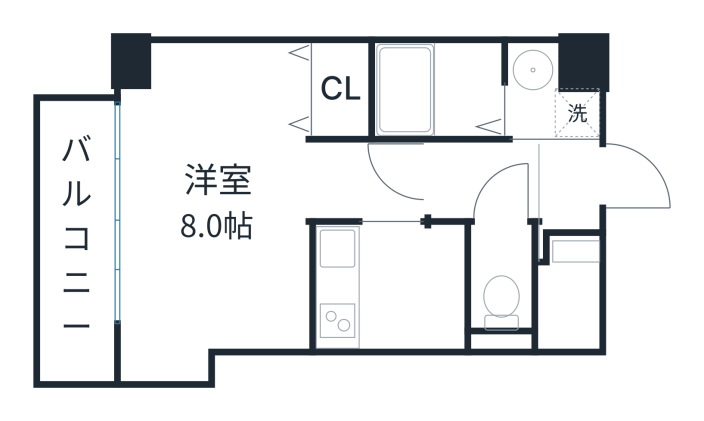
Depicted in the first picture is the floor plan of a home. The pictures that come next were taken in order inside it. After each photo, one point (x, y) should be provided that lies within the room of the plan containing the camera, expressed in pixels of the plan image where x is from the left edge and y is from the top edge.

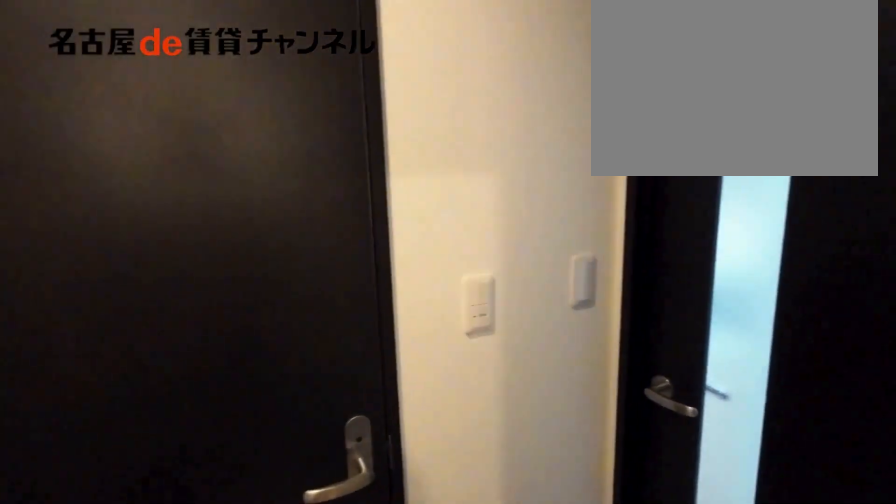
(484, 181)
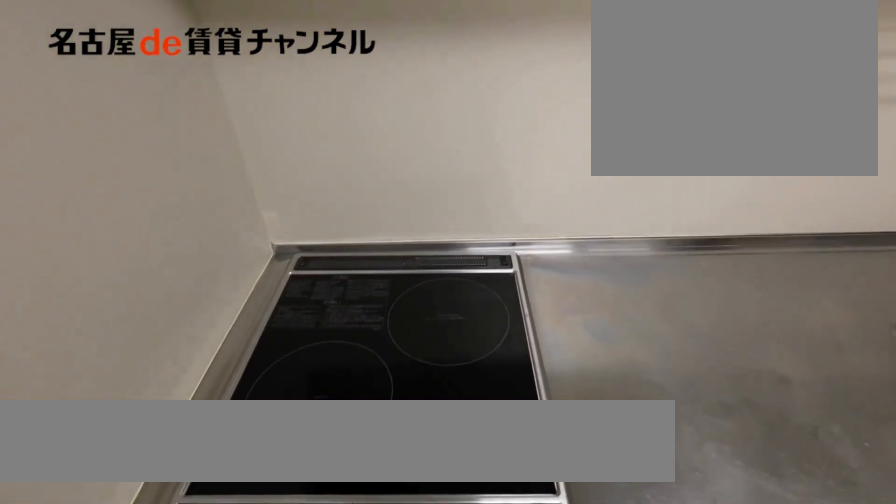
(389, 286)
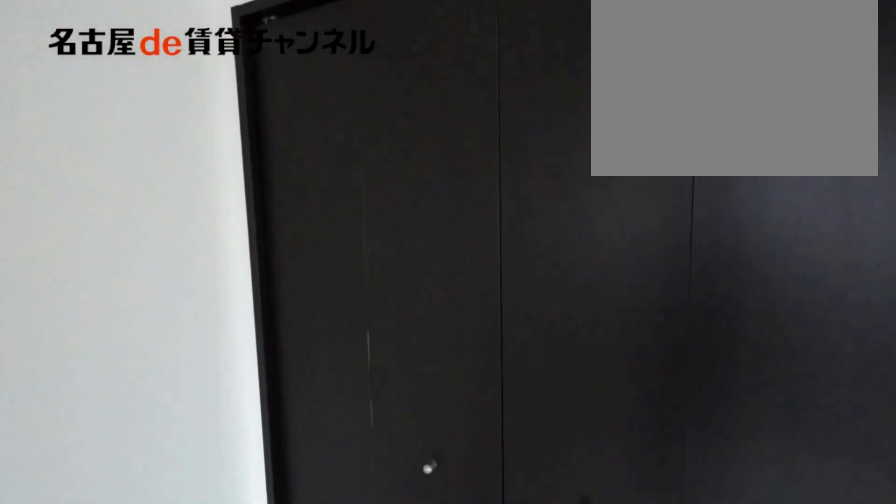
(233, 203)
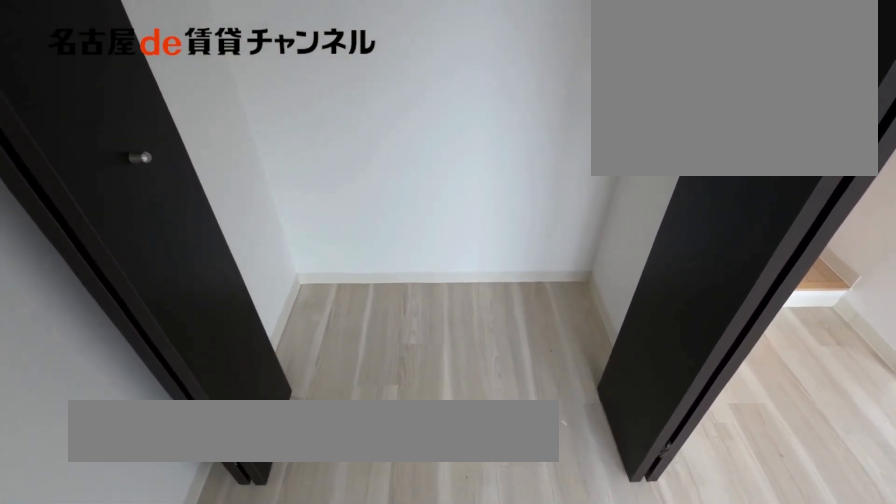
(340, 89)
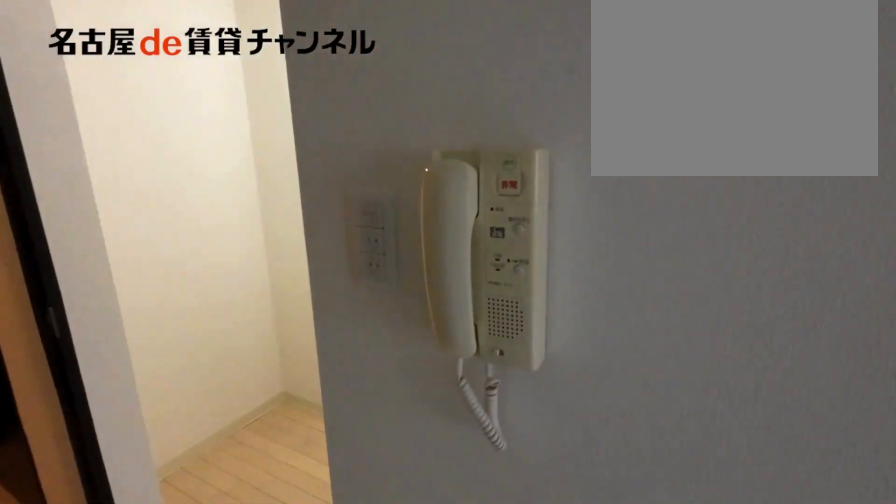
(366, 181)
